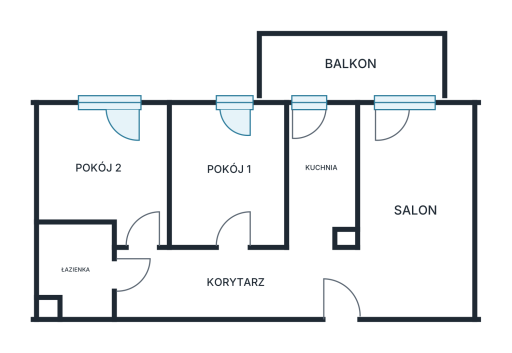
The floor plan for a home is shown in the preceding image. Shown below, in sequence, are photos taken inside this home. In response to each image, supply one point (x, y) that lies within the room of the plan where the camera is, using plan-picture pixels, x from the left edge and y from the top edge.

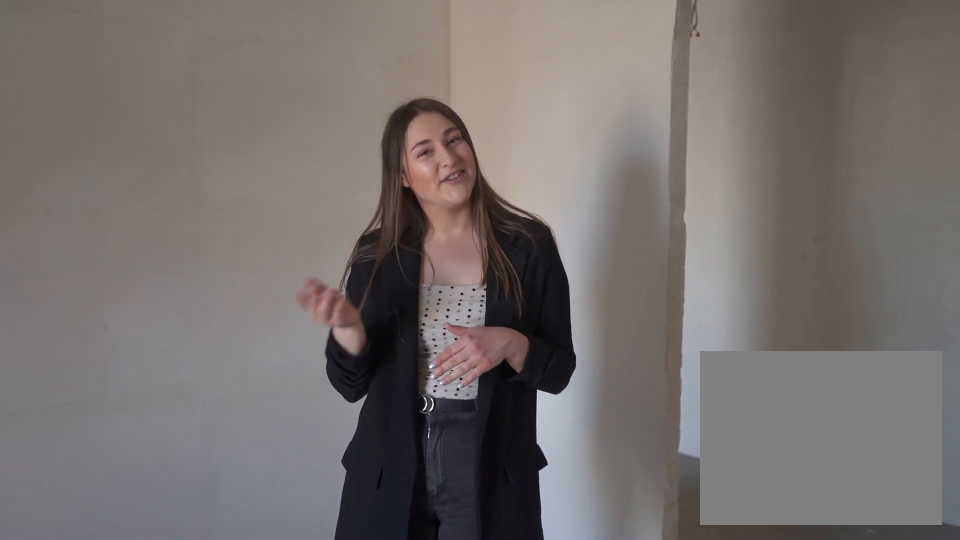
(227, 178)
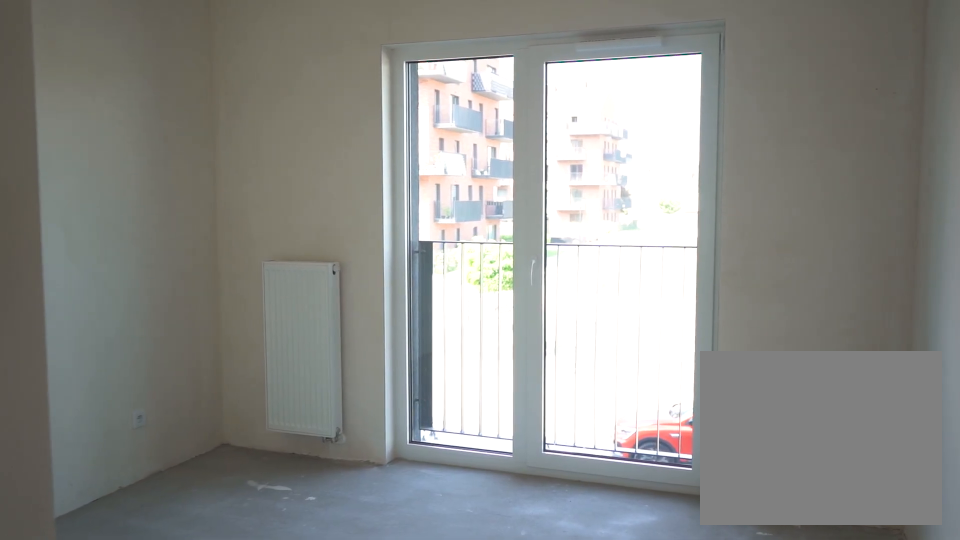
(106, 171)
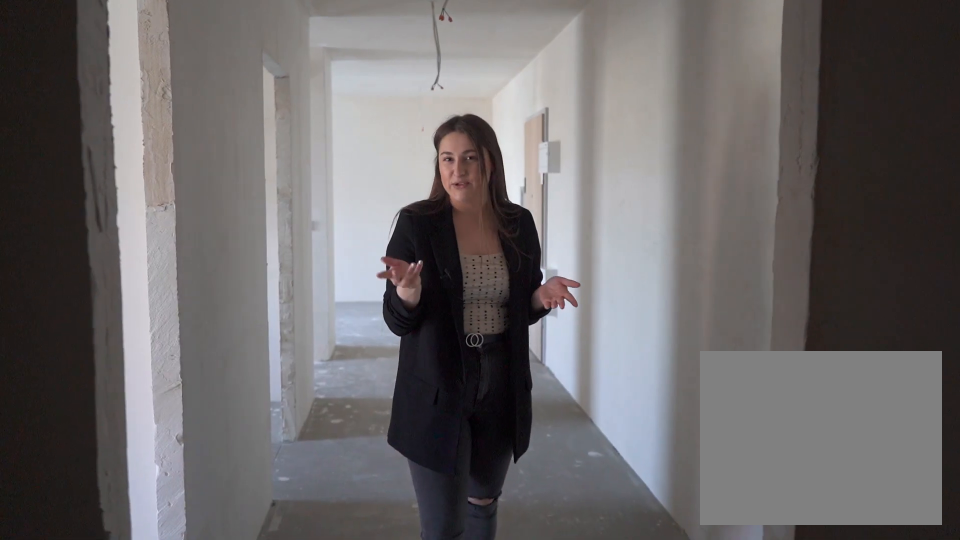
(78, 268)
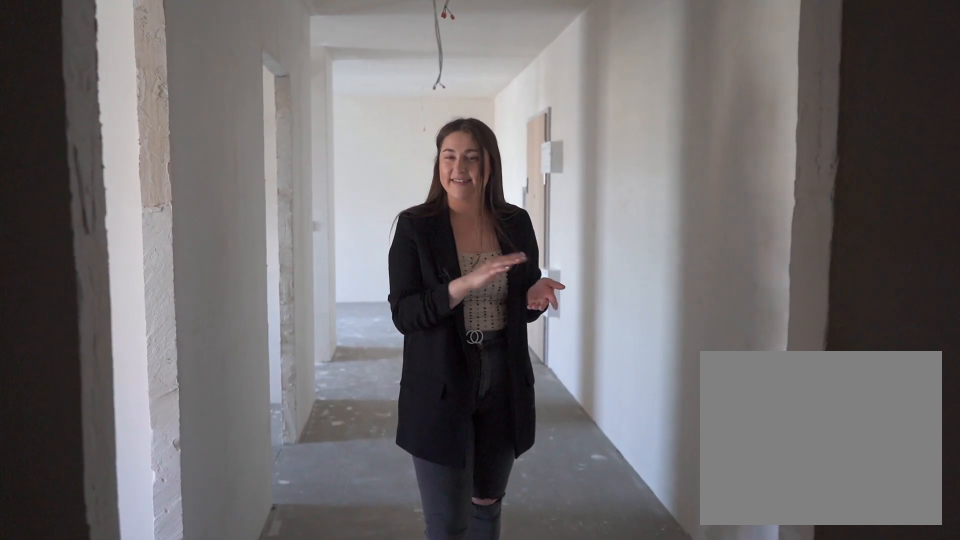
(78, 268)
